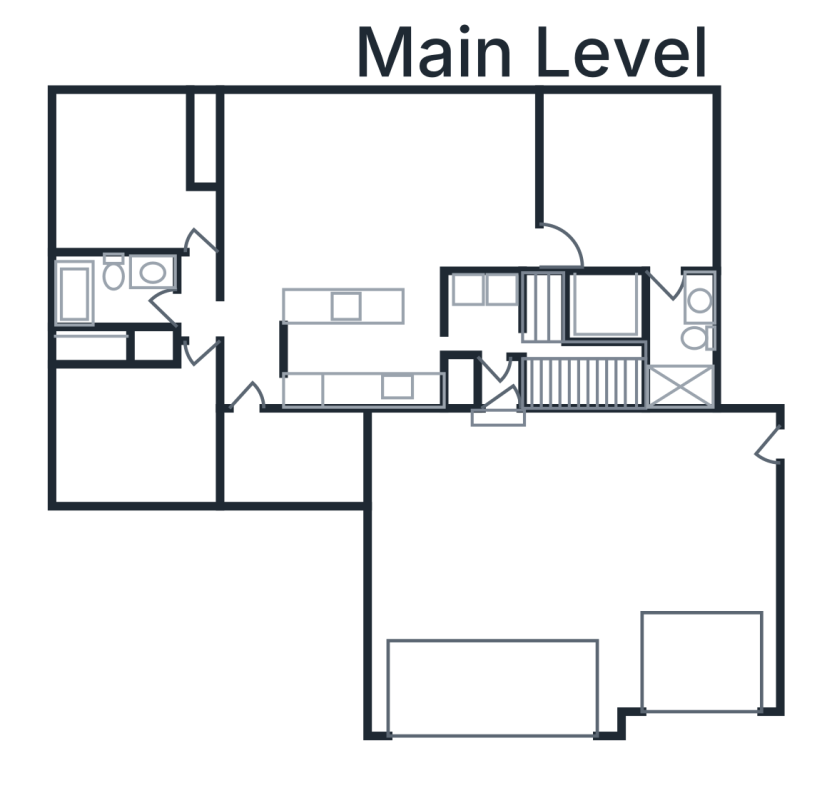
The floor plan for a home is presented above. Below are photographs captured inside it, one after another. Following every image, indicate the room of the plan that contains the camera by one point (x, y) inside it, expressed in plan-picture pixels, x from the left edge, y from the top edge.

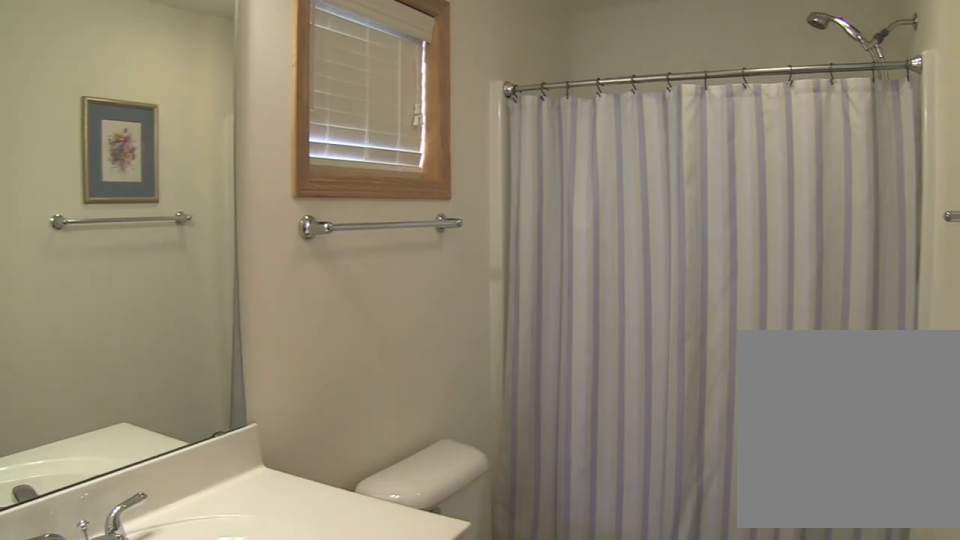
(681, 341)
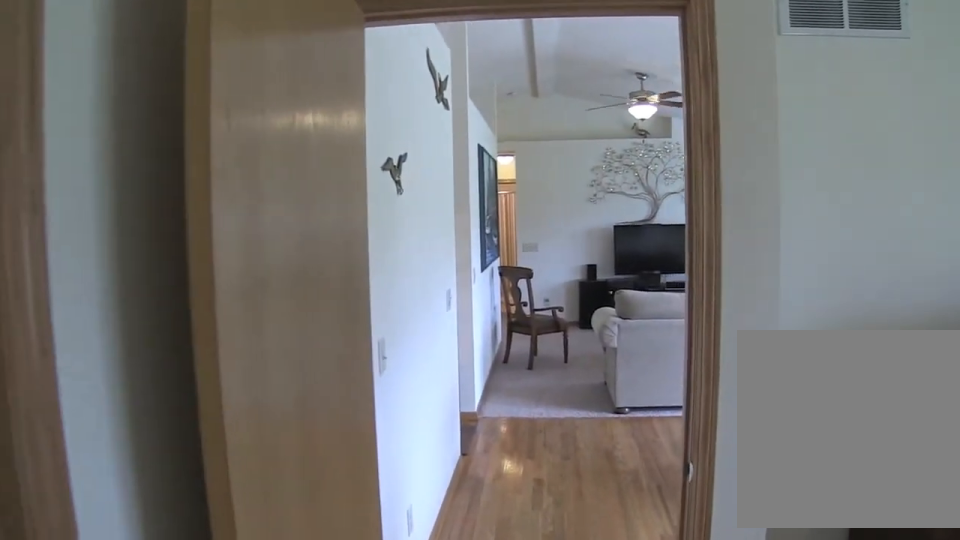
(627, 181)
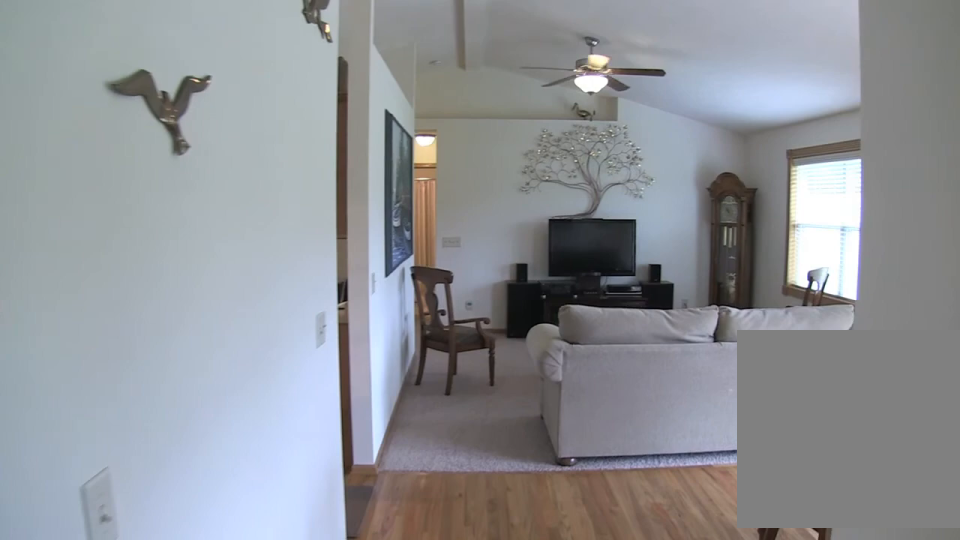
(488, 181)
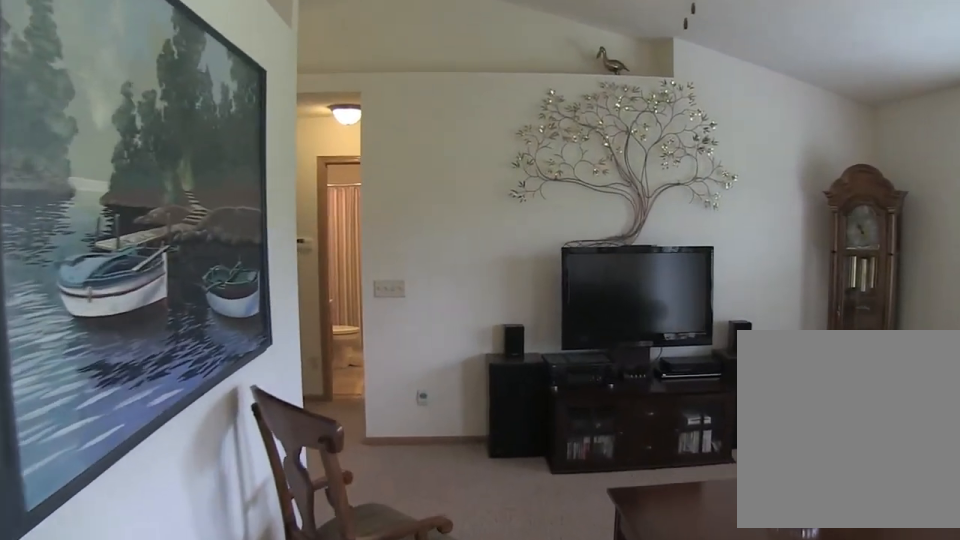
(335, 190)
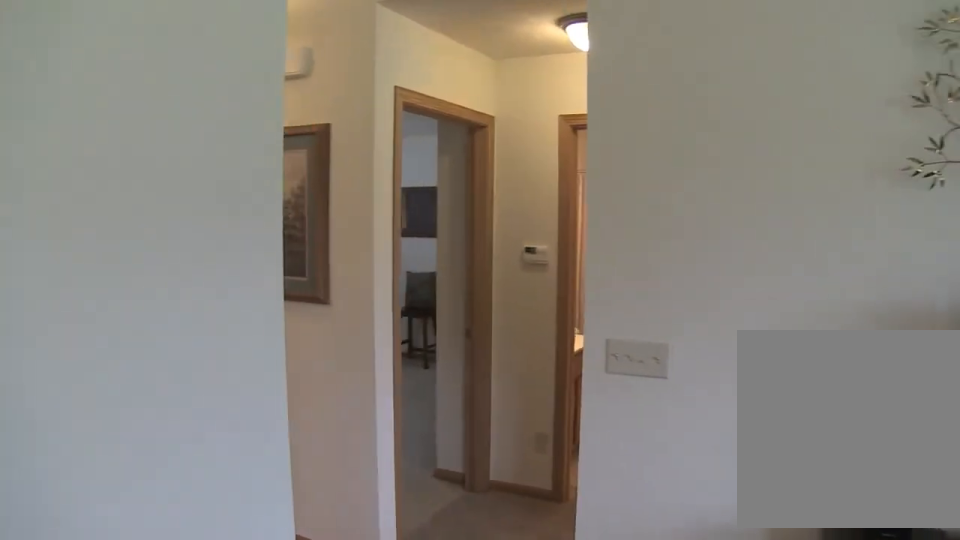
(335, 190)
